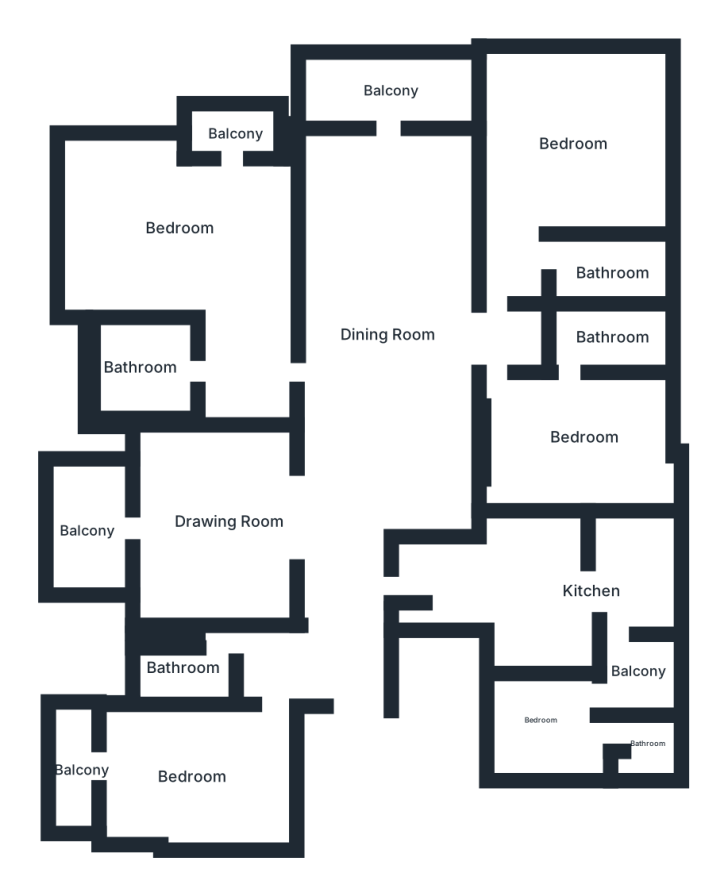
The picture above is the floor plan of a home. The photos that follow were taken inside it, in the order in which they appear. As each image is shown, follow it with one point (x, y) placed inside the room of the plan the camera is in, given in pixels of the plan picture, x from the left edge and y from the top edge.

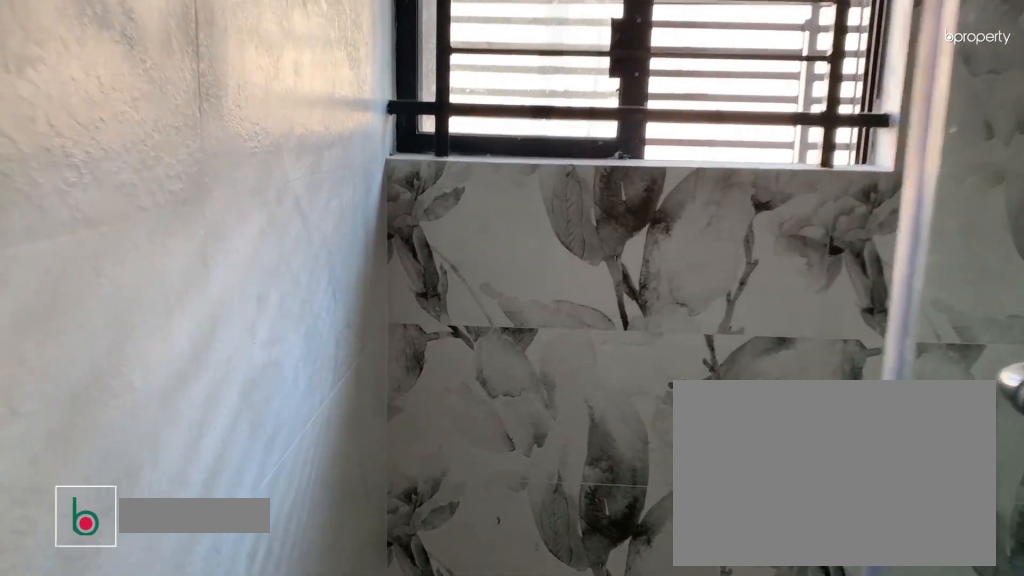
(609, 276)
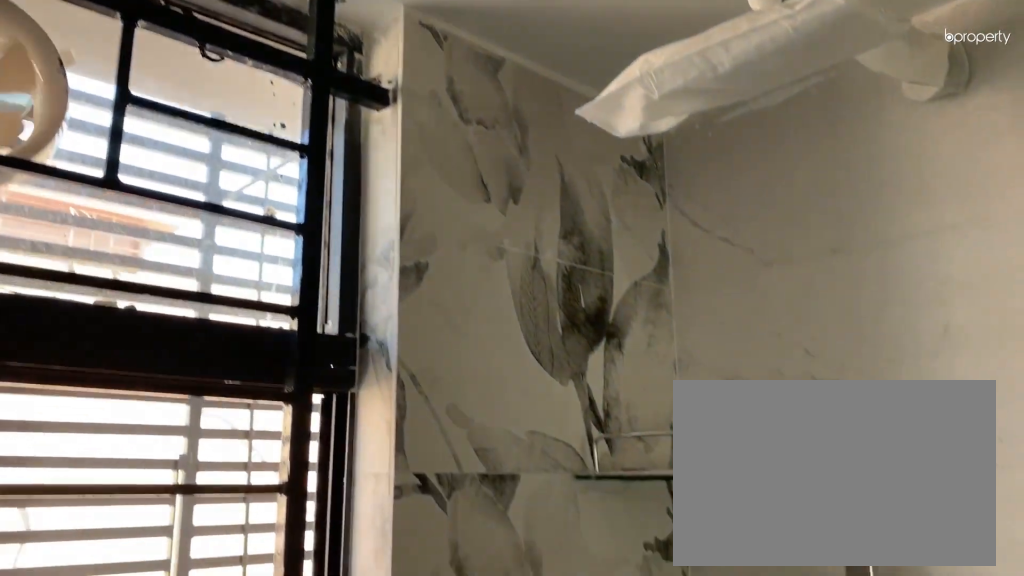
(609, 276)
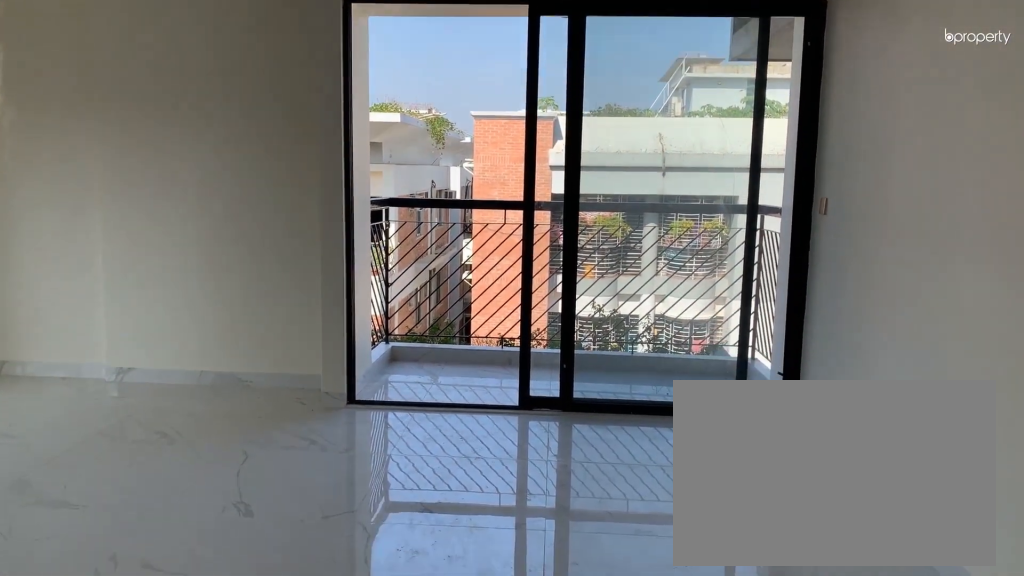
(183, 234)
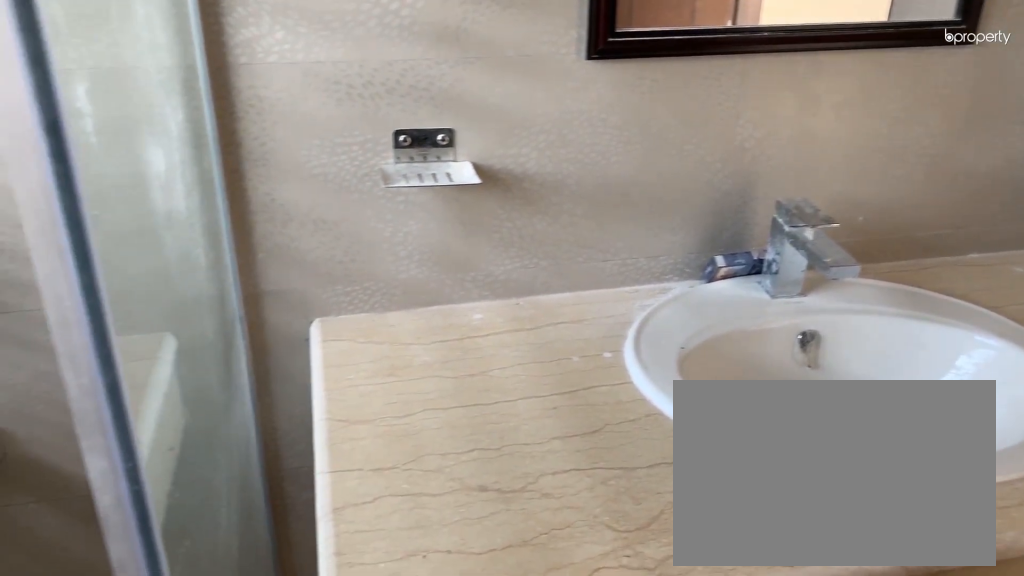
(140, 375)
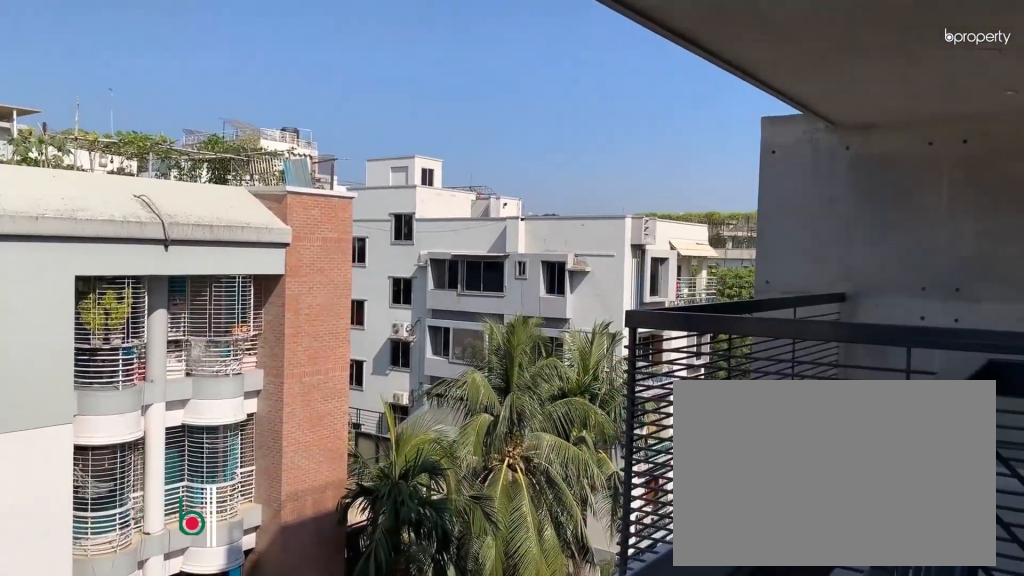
(233, 128)
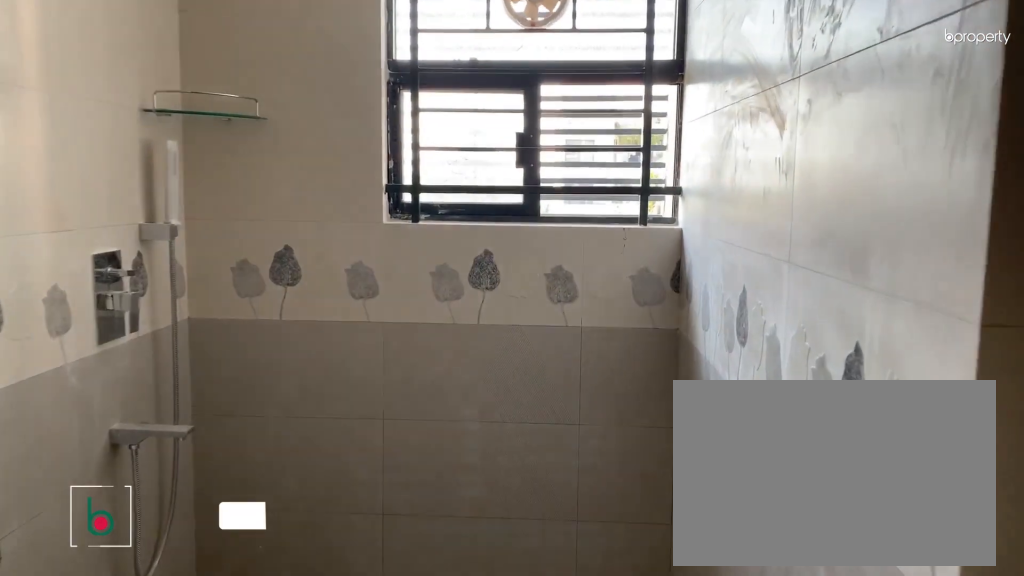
(171, 659)
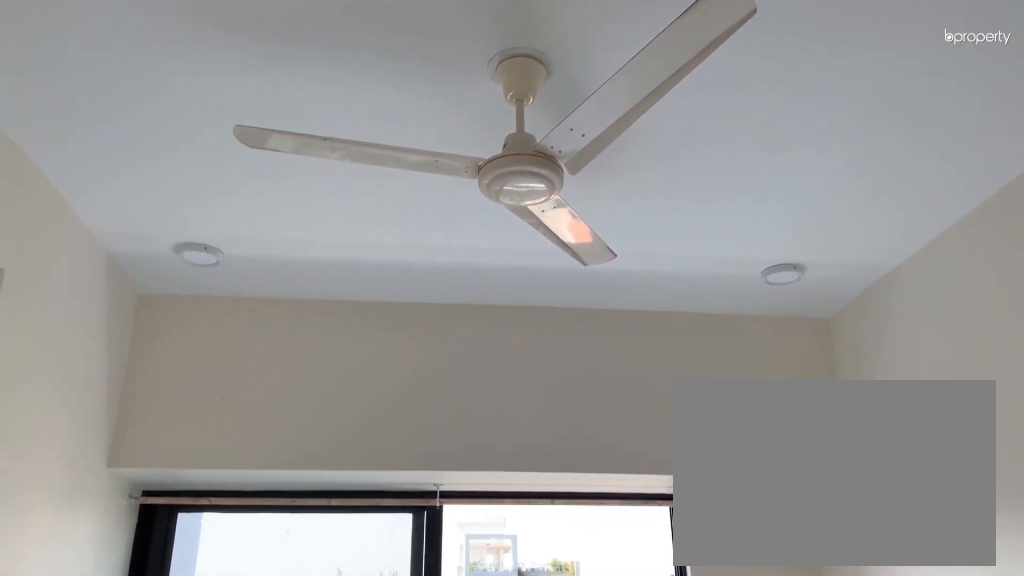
(202, 778)
